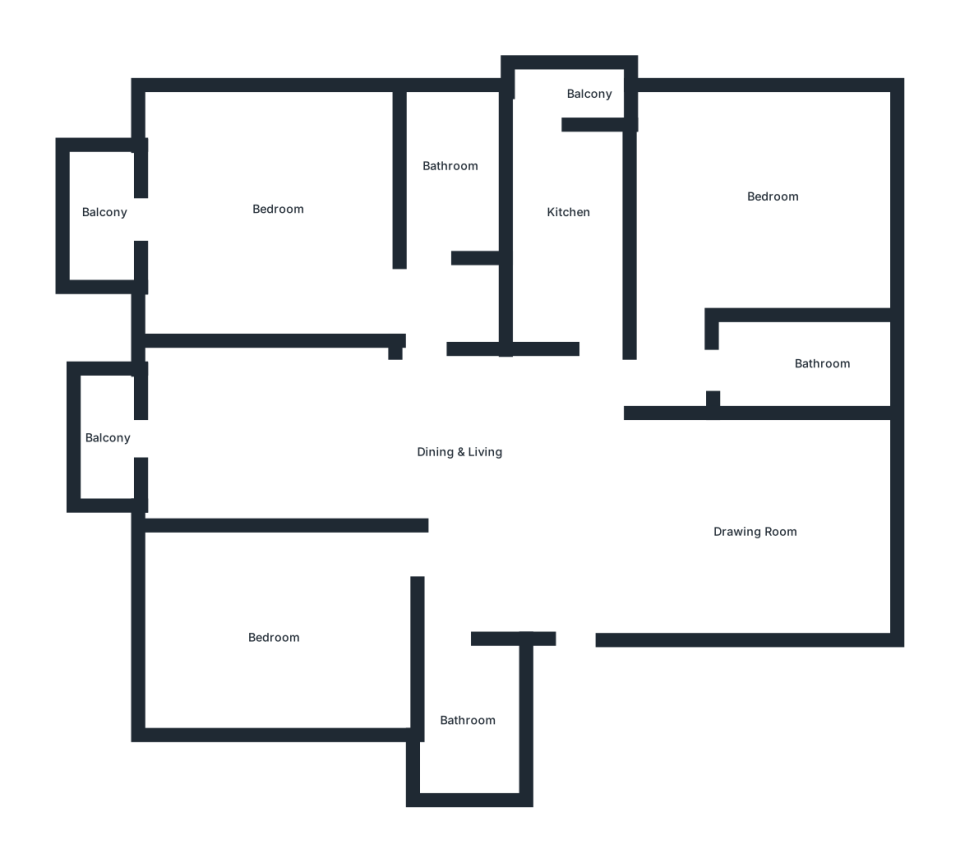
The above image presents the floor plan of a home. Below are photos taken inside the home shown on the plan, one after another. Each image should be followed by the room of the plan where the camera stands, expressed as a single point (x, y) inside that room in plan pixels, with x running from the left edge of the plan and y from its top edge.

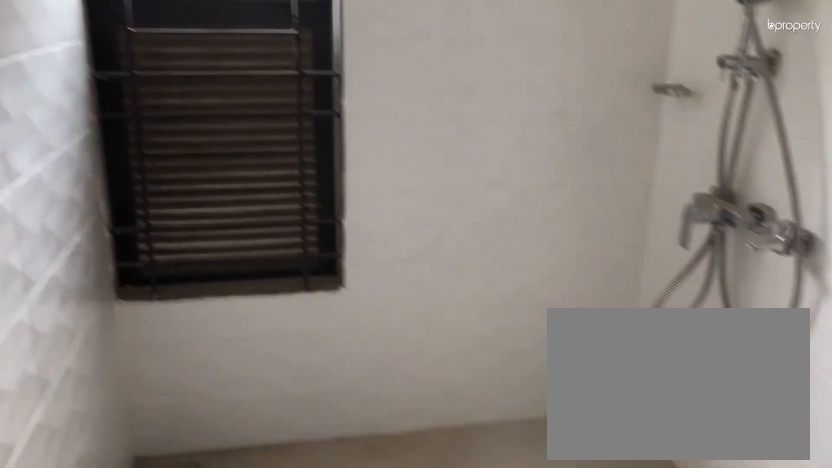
(449, 173)
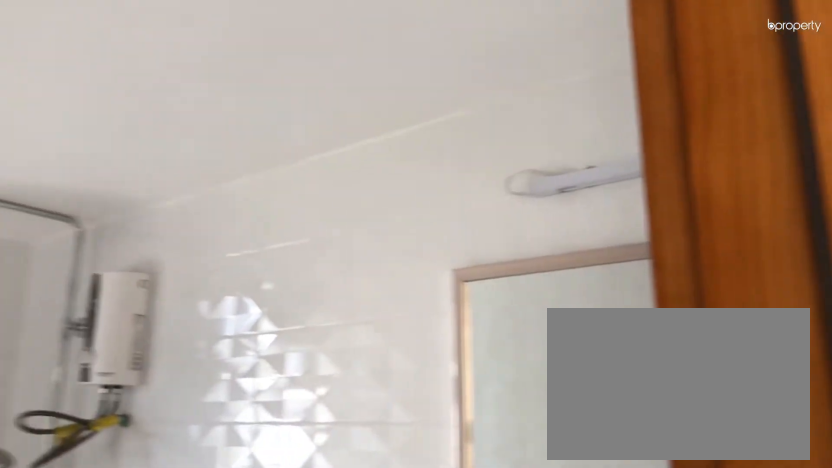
(449, 172)
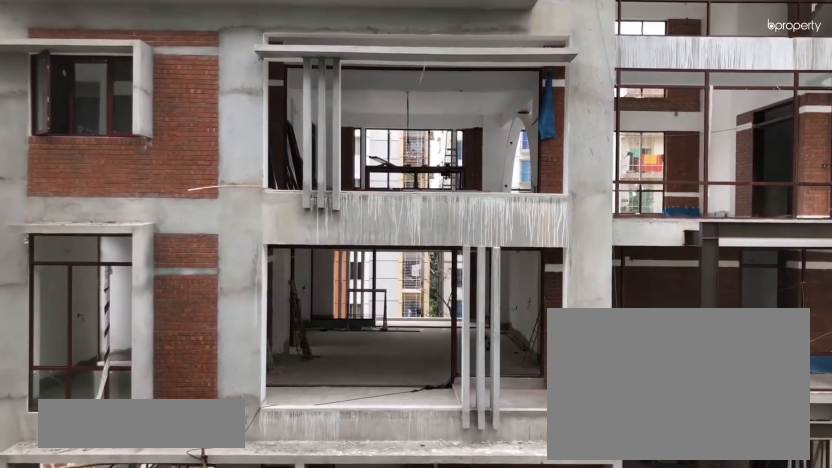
(98, 218)
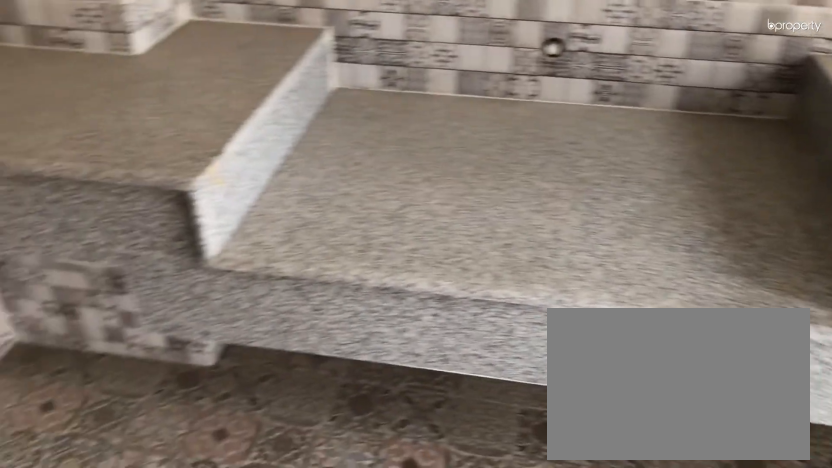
(565, 227)
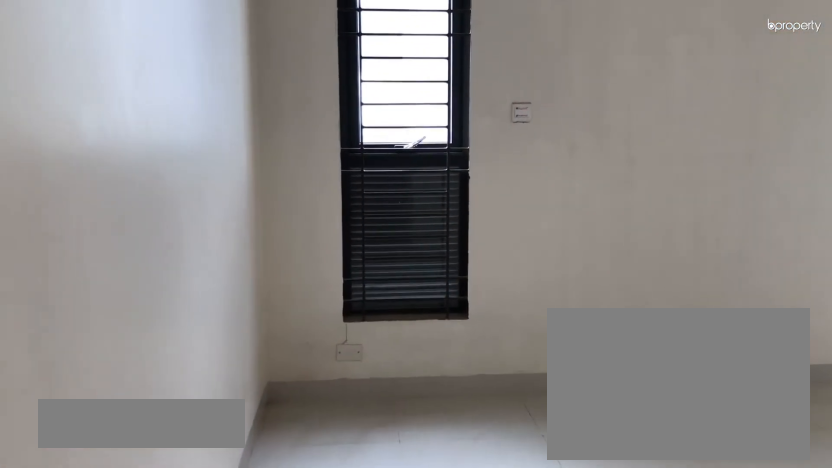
(767, 201)
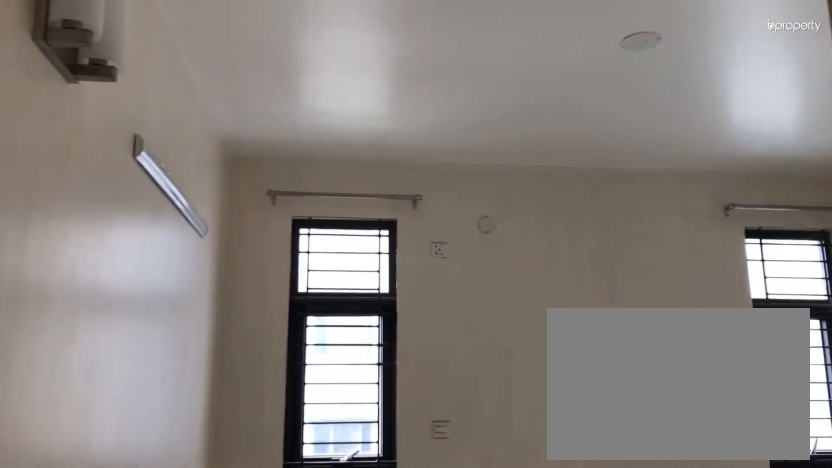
(767, 201)
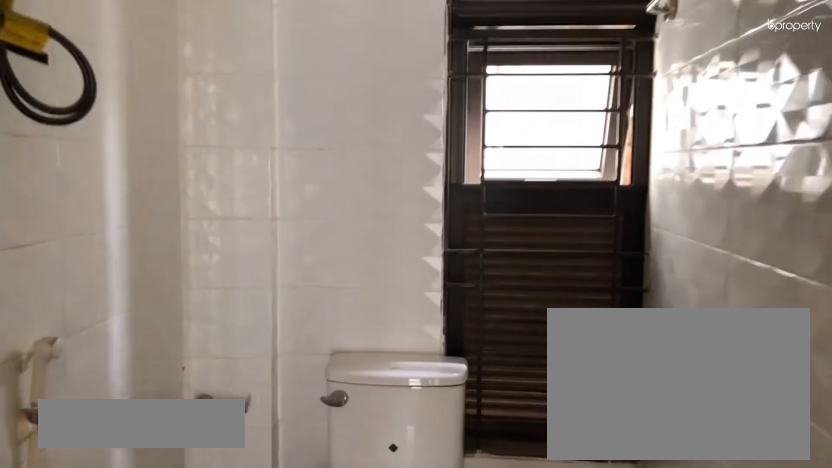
(803, 360)
